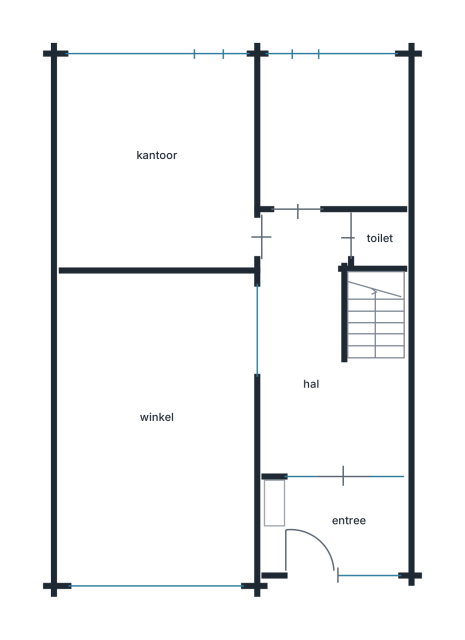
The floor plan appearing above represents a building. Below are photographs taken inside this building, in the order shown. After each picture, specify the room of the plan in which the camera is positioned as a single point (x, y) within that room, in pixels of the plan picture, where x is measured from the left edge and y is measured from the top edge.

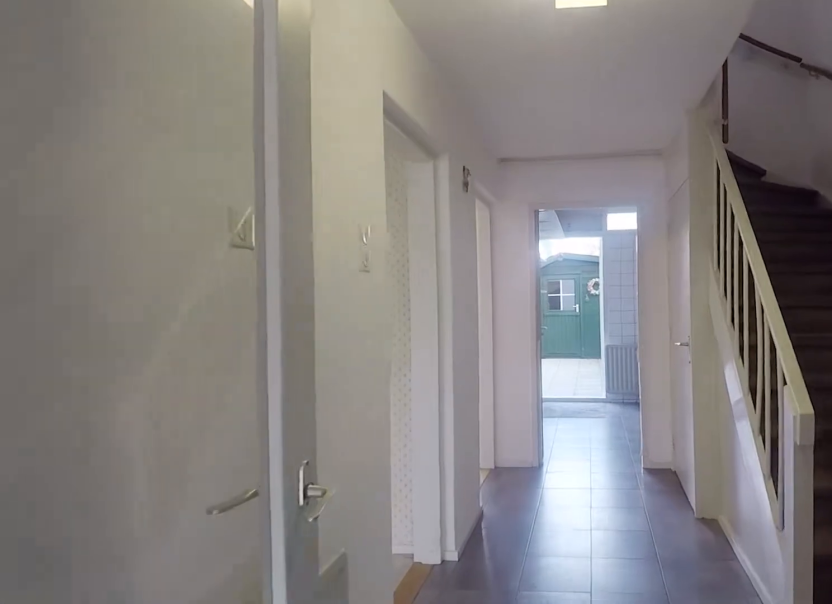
(328, 413)
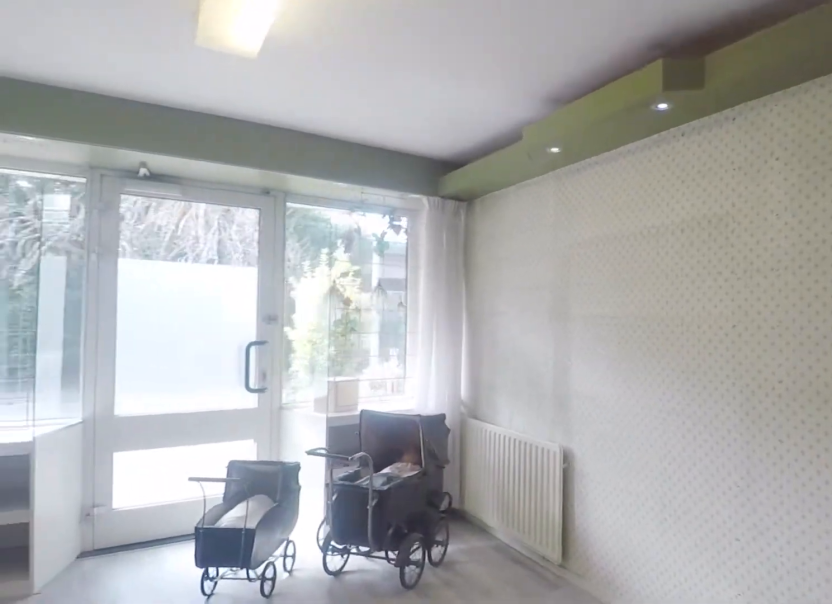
(155, 427)
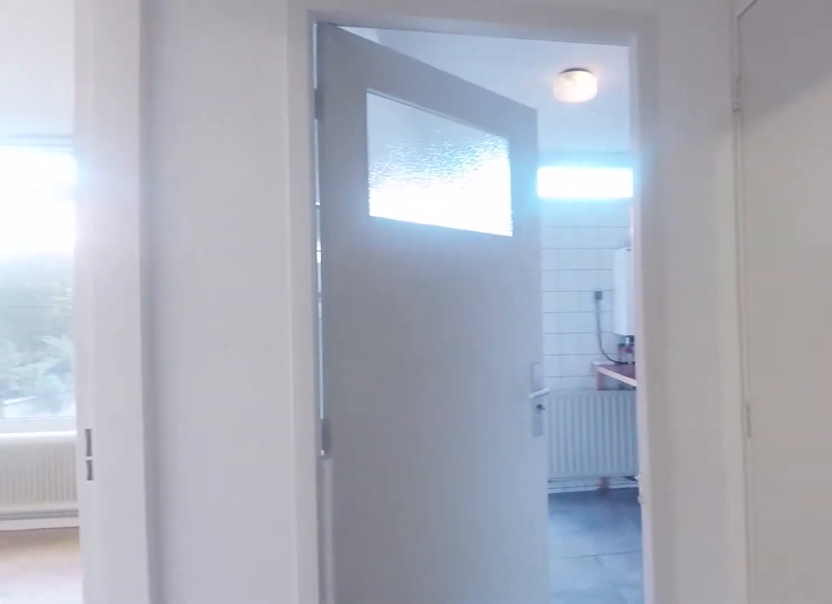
(328, 413)
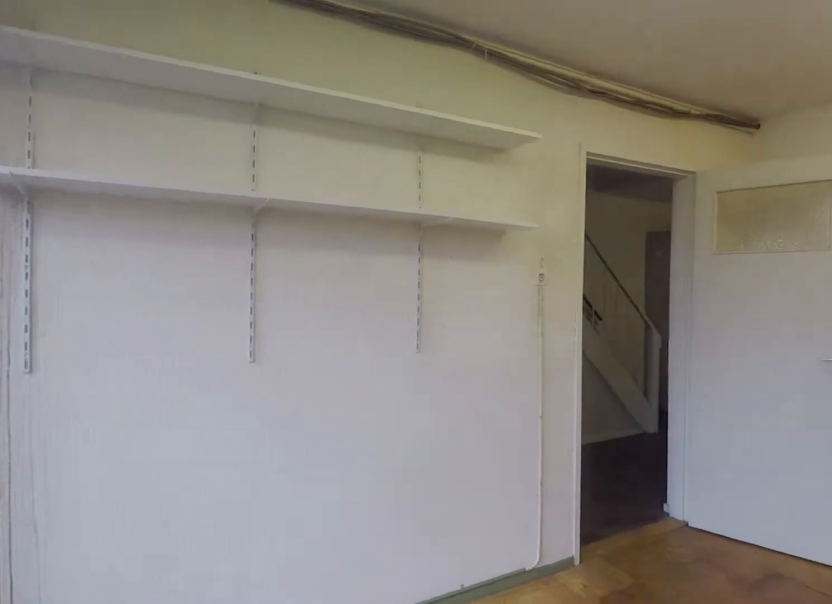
(165, 155)
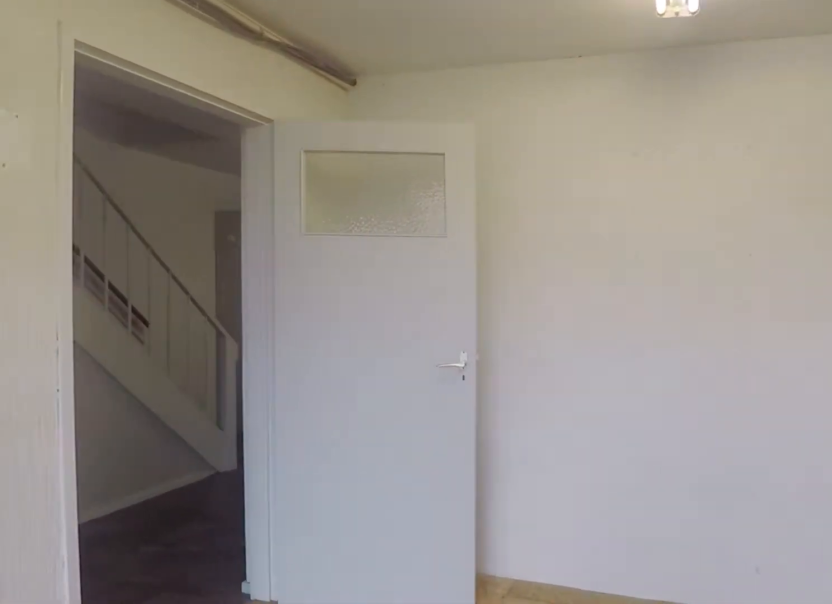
(165, 155)
